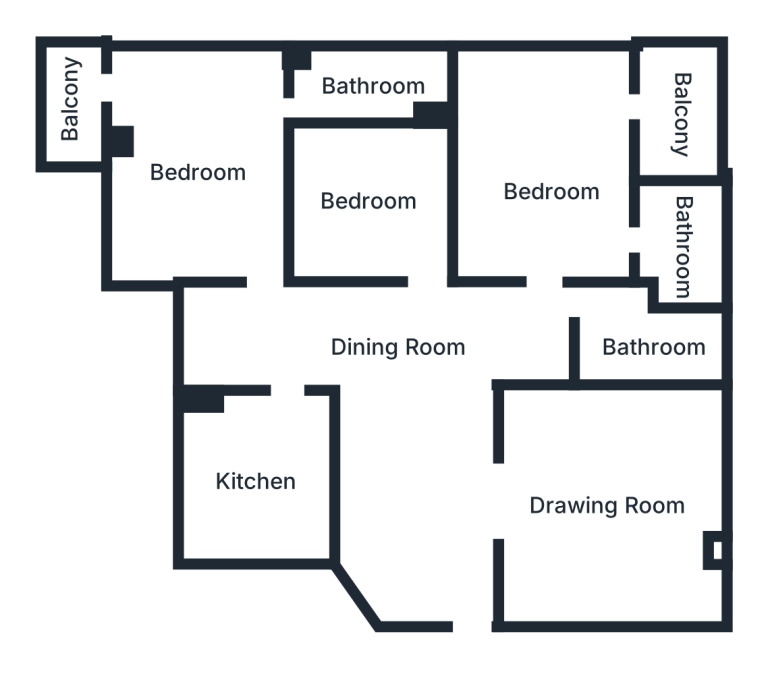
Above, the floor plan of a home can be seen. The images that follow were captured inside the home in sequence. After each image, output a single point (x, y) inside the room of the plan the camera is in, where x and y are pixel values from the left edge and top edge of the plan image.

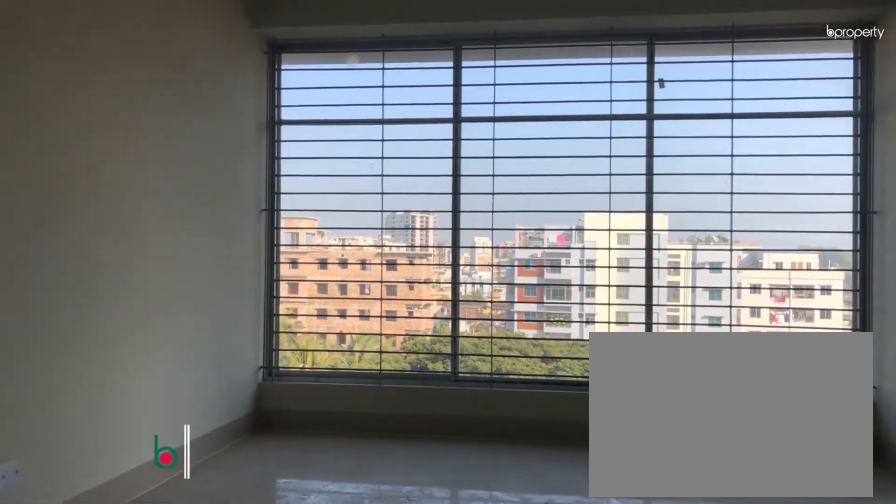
(553, 192)
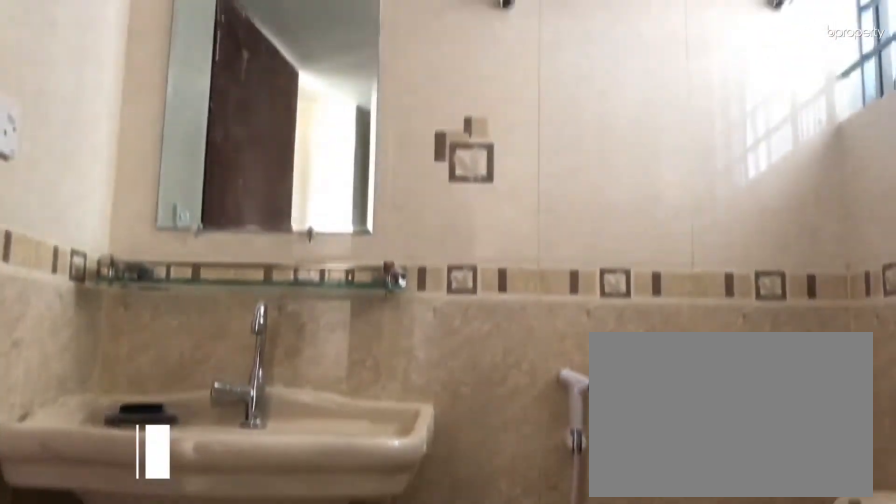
(686, 242)
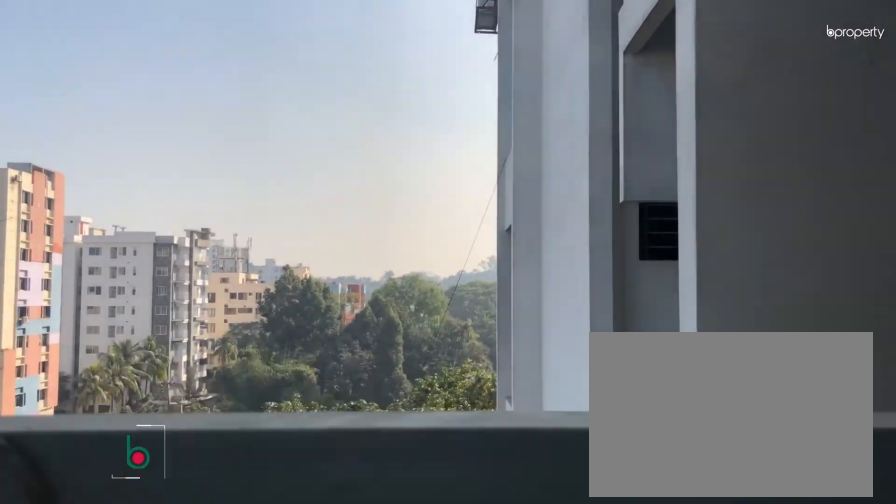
(682, 115)
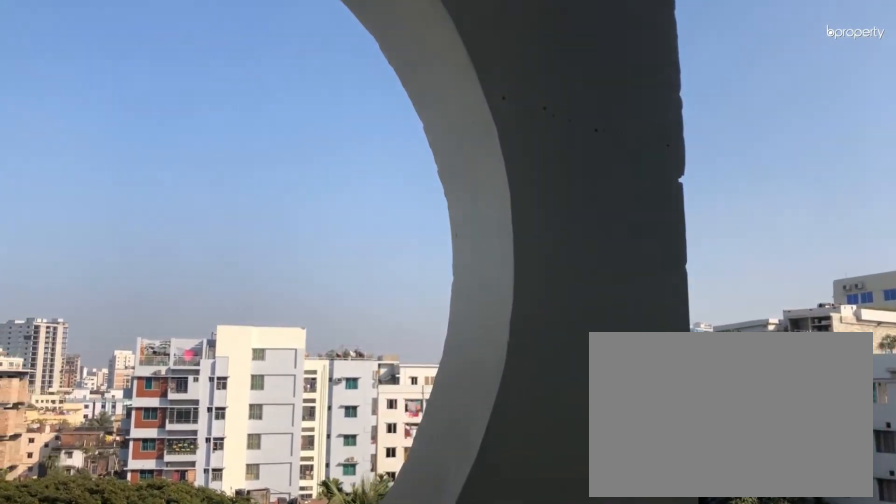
(682, 115)
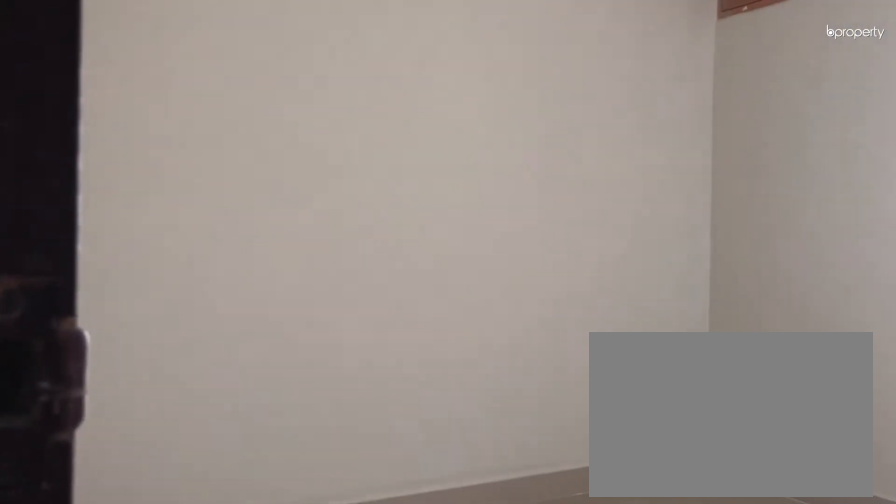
(368, 199)
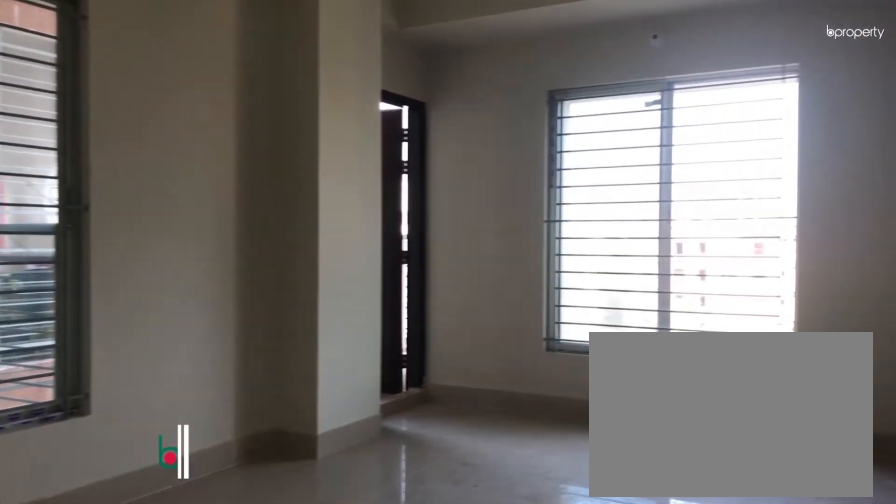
(200, 172)
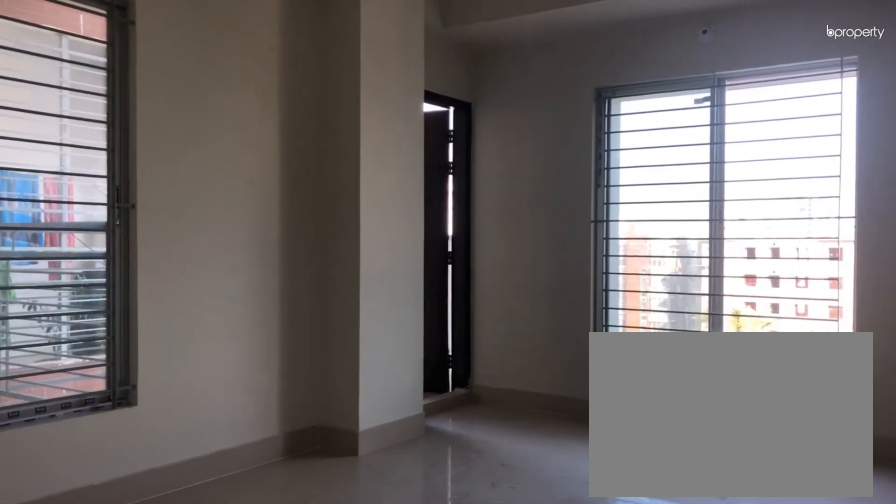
(200, 172)
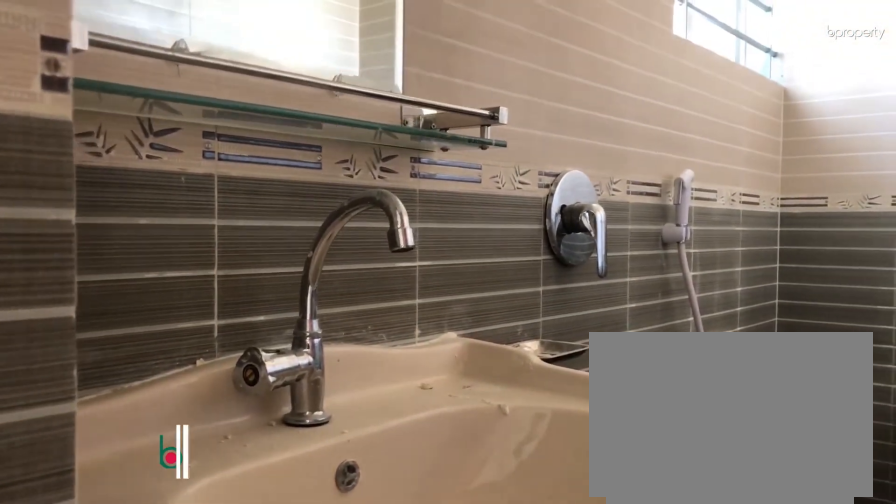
(372, 89)
